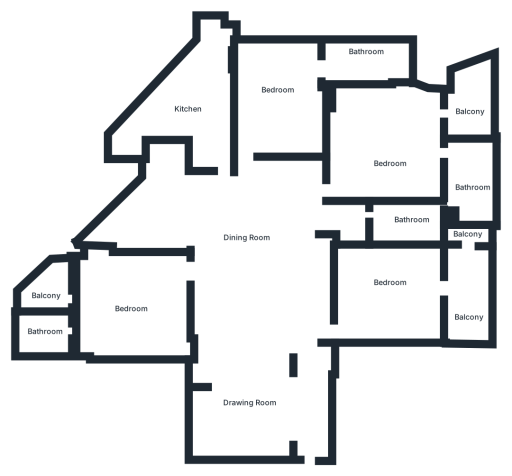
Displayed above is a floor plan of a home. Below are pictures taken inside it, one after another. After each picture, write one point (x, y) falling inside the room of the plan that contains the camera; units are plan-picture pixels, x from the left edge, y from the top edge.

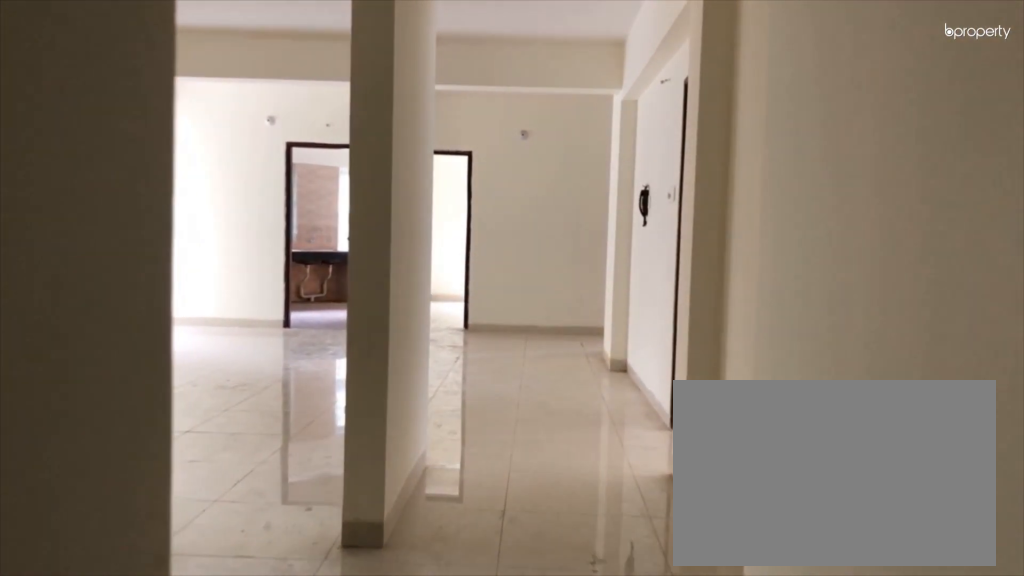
(305, 383)
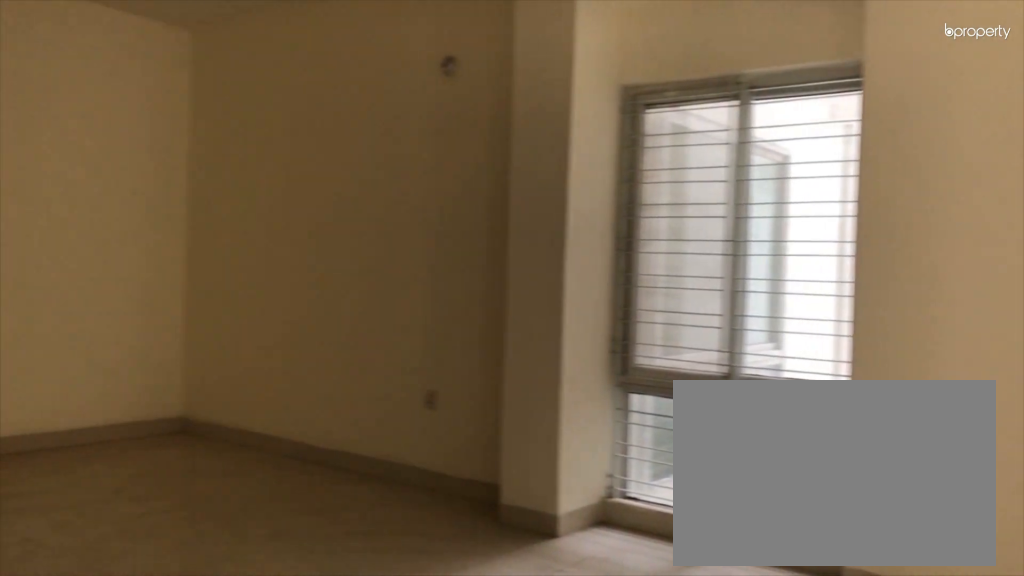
(256, 298)
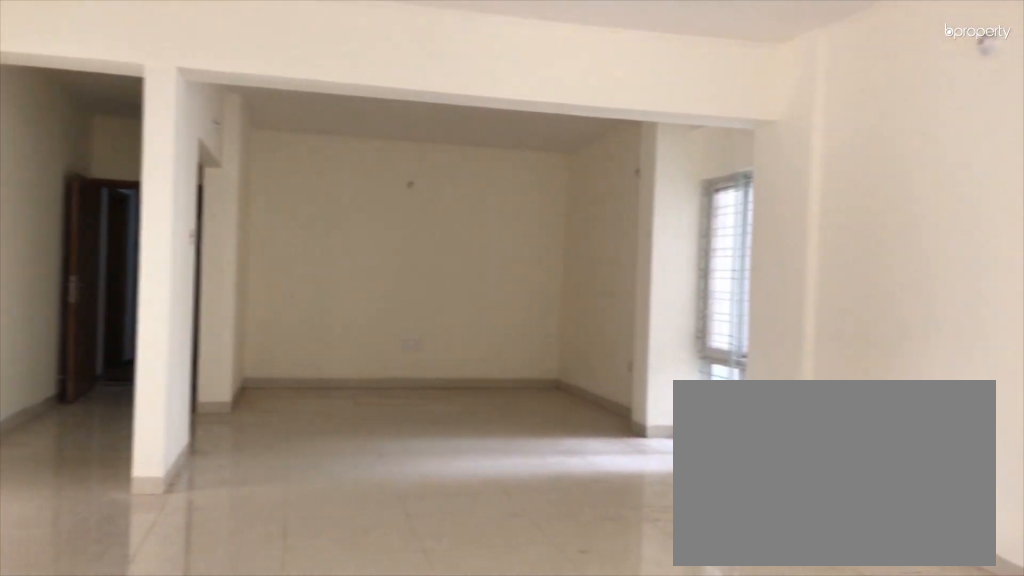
(256, 298)
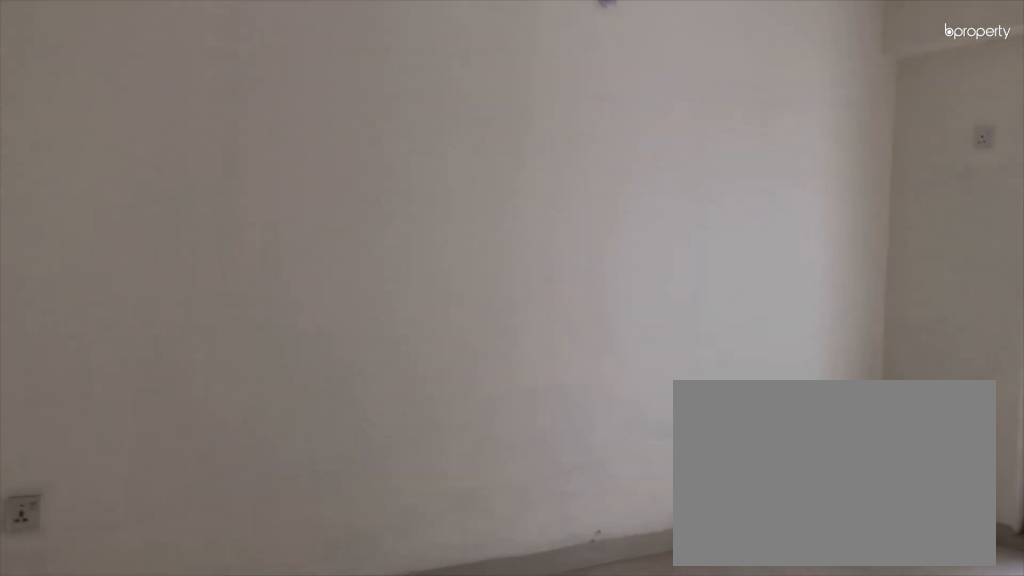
(387, 288)
